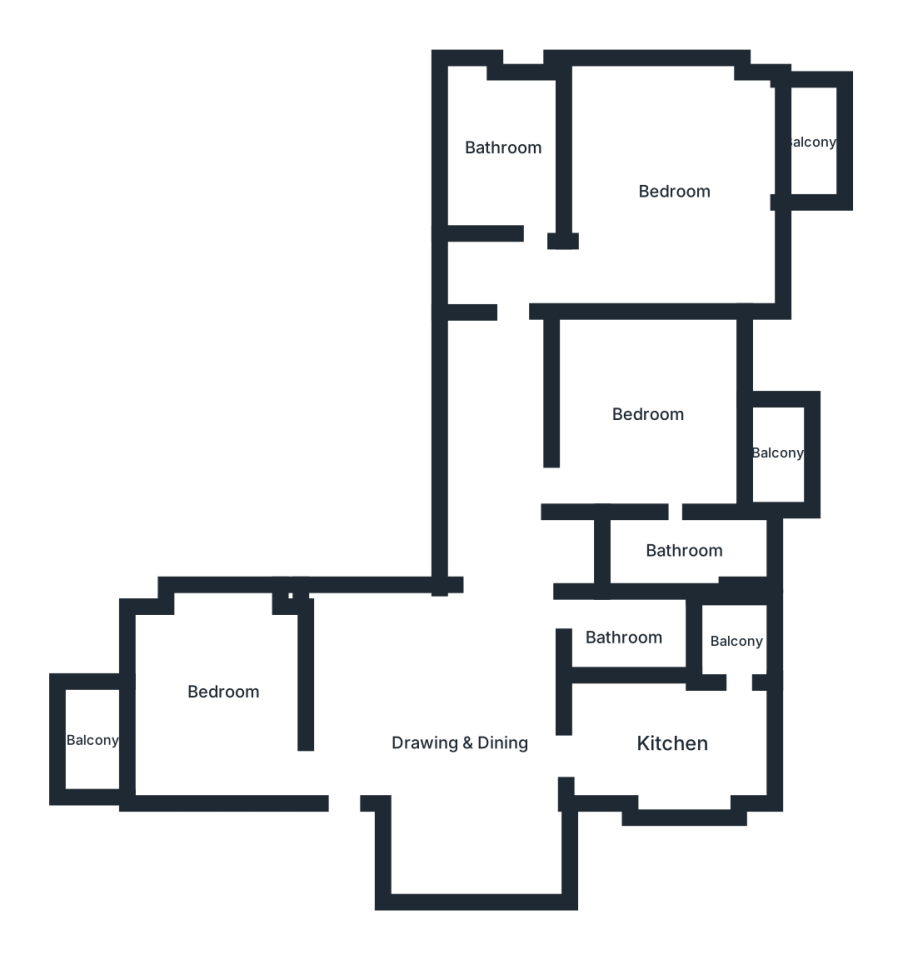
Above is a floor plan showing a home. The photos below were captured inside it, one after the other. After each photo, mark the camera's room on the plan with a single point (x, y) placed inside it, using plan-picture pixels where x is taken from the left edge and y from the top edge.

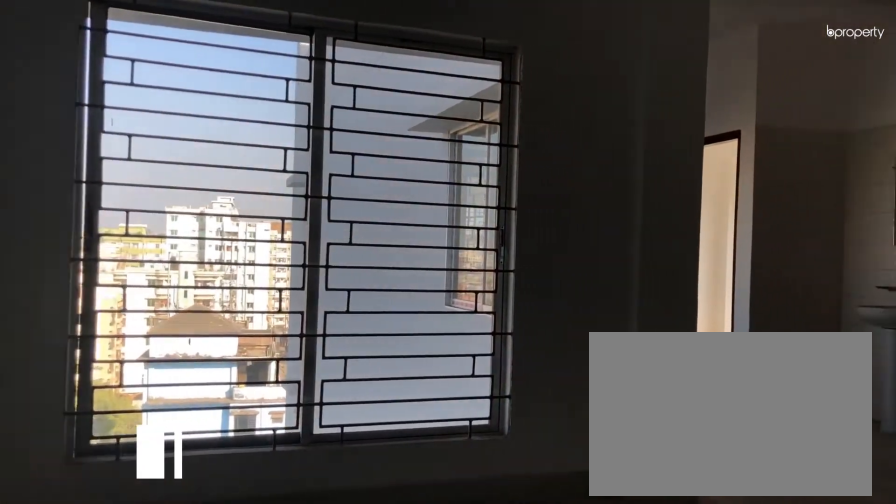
(463, 735)
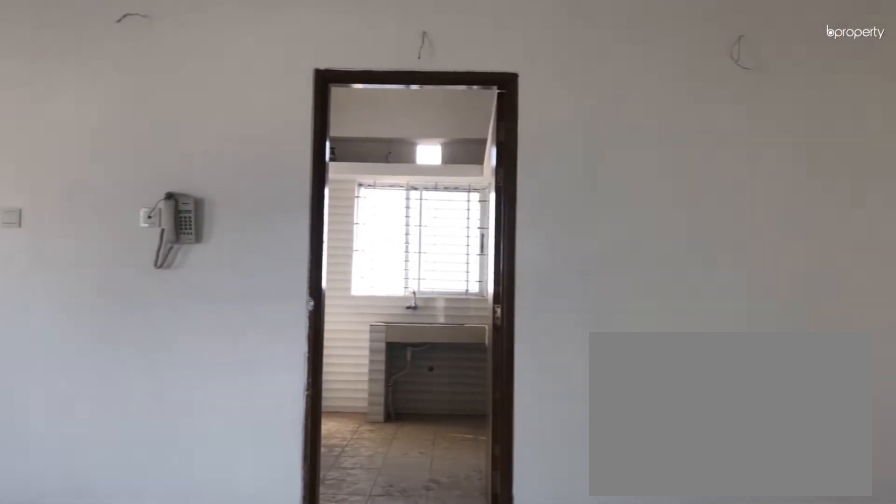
(463, 735)
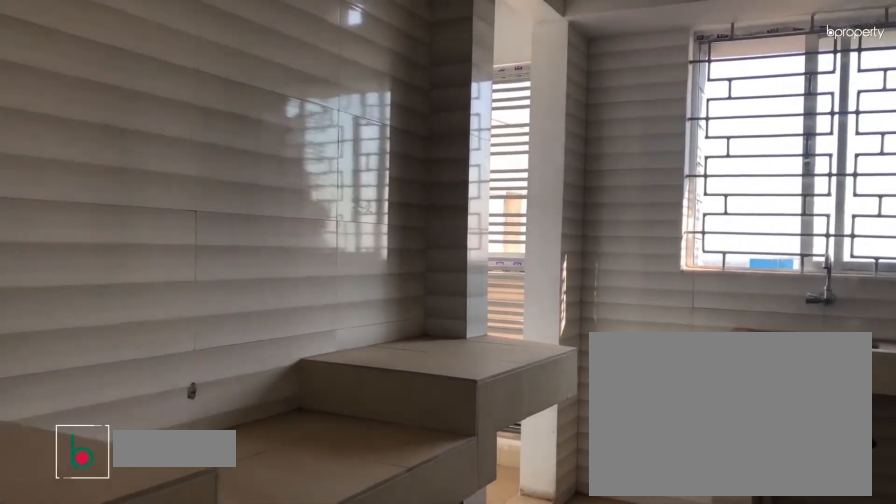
(674, 743)
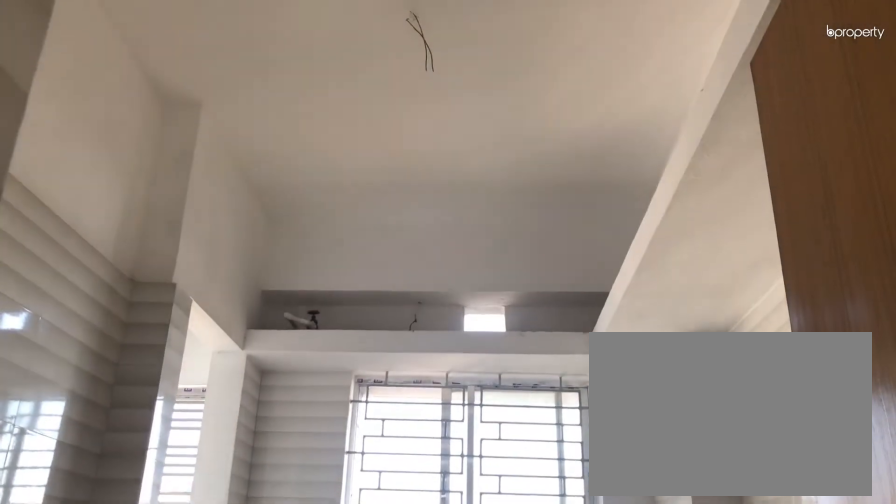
(673, 743)
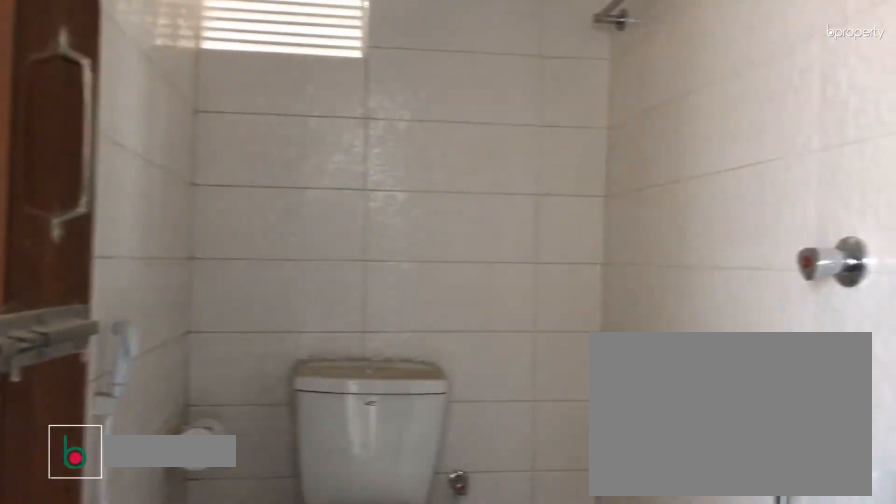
(627, 636)
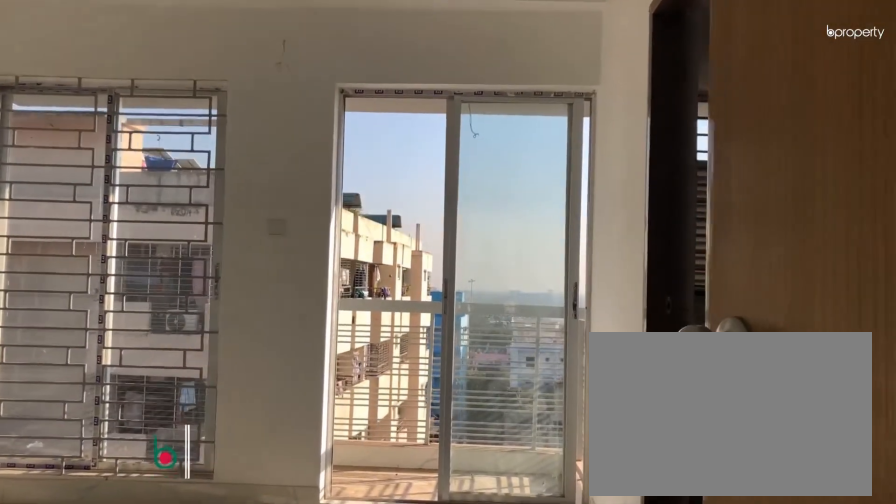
(650, 414)
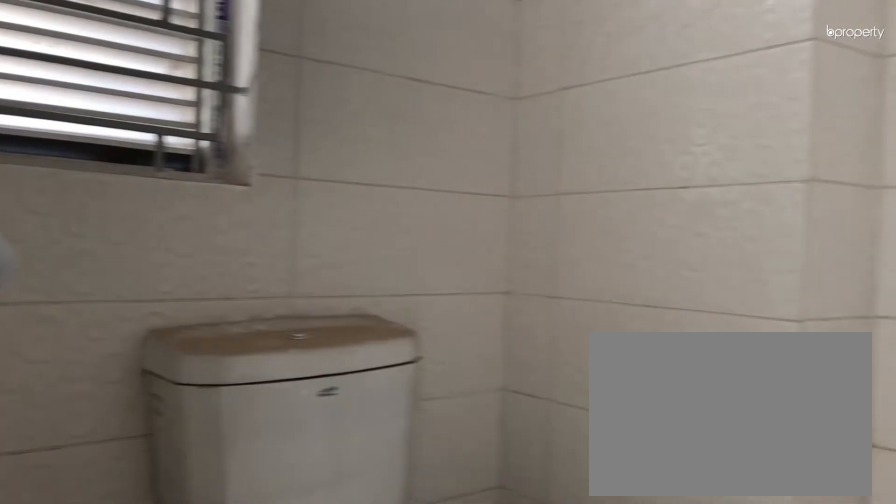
(683, 551)
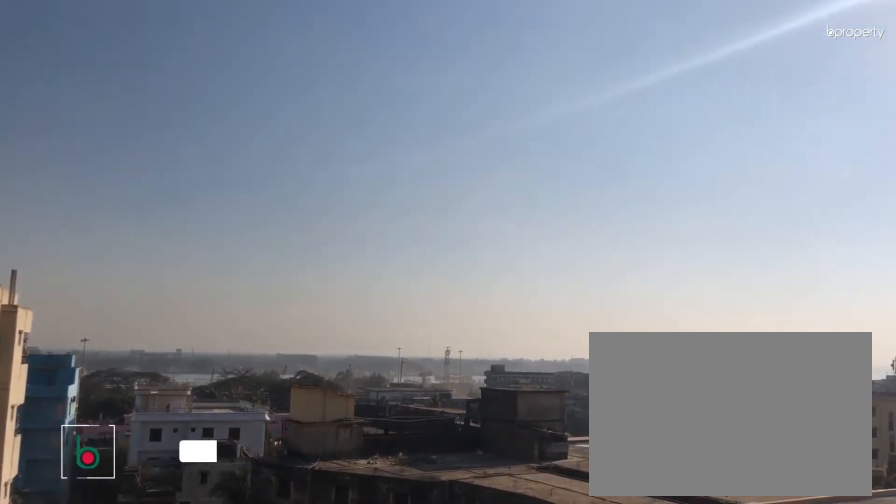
(775, 448)
